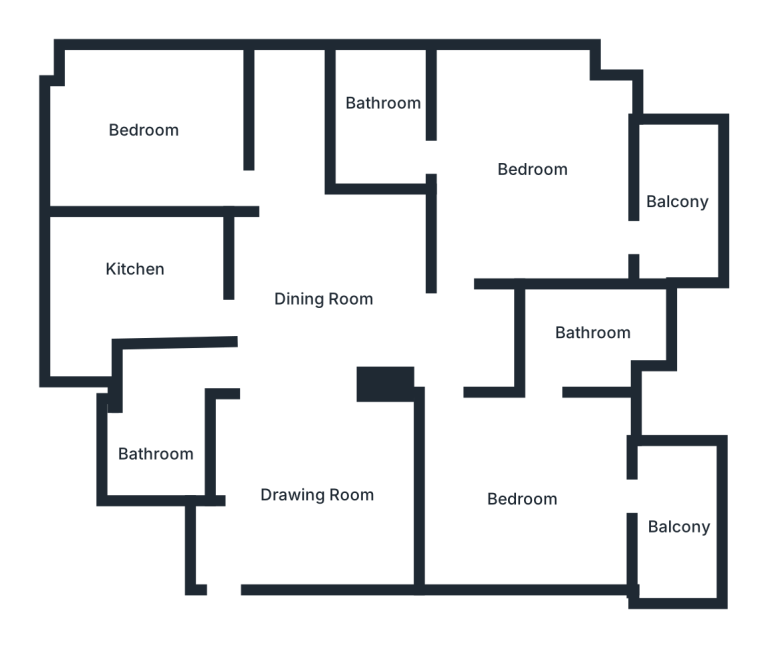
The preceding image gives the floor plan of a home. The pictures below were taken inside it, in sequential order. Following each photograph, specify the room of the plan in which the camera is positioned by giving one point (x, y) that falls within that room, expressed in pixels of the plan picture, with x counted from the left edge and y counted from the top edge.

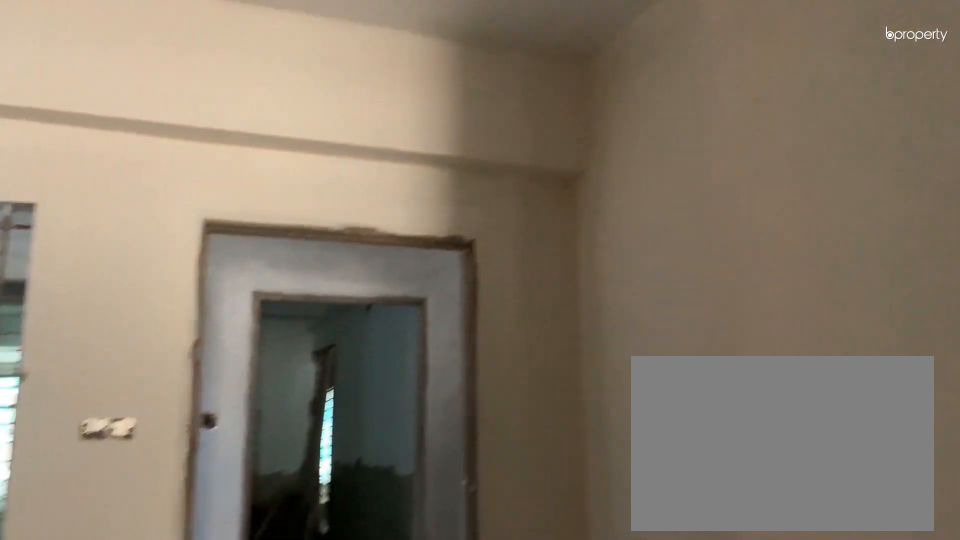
(312, 485)
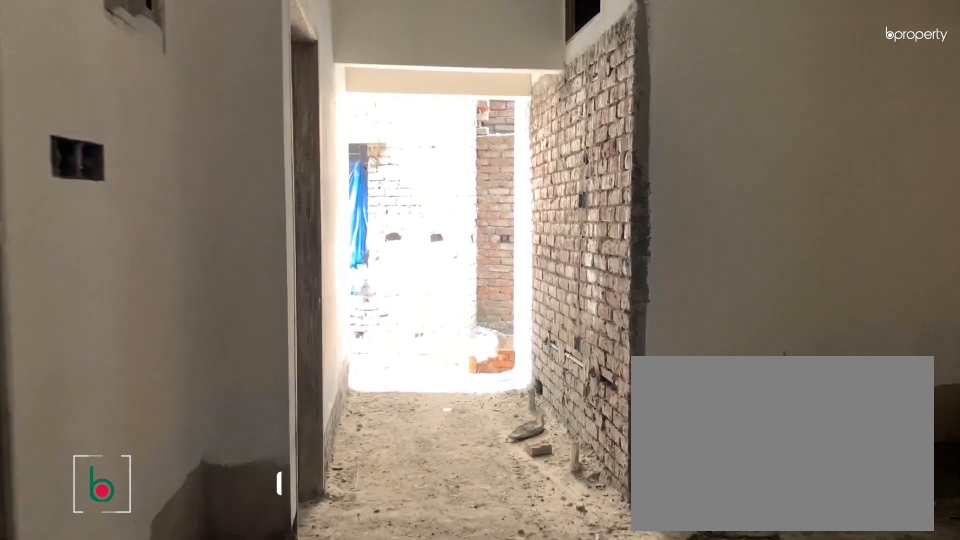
(331, 286)
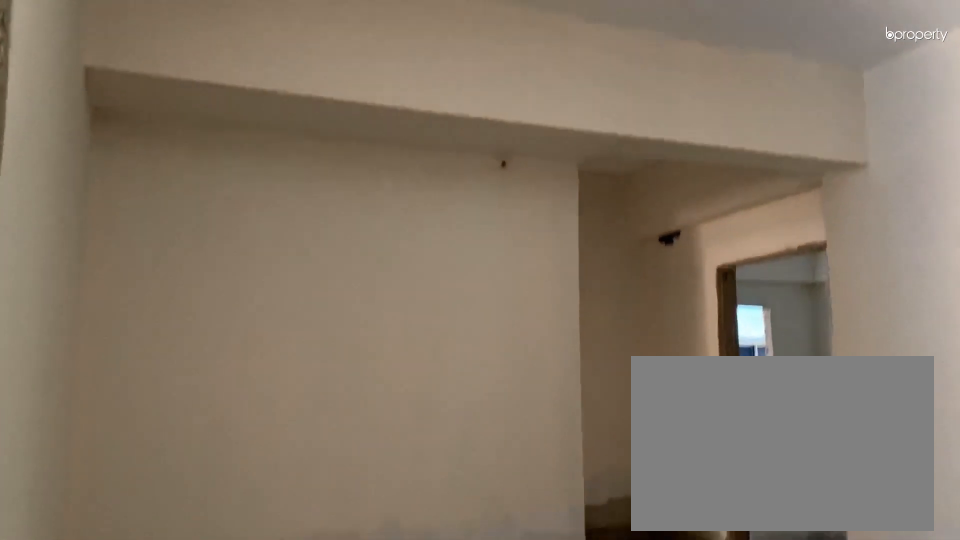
(331, 286)
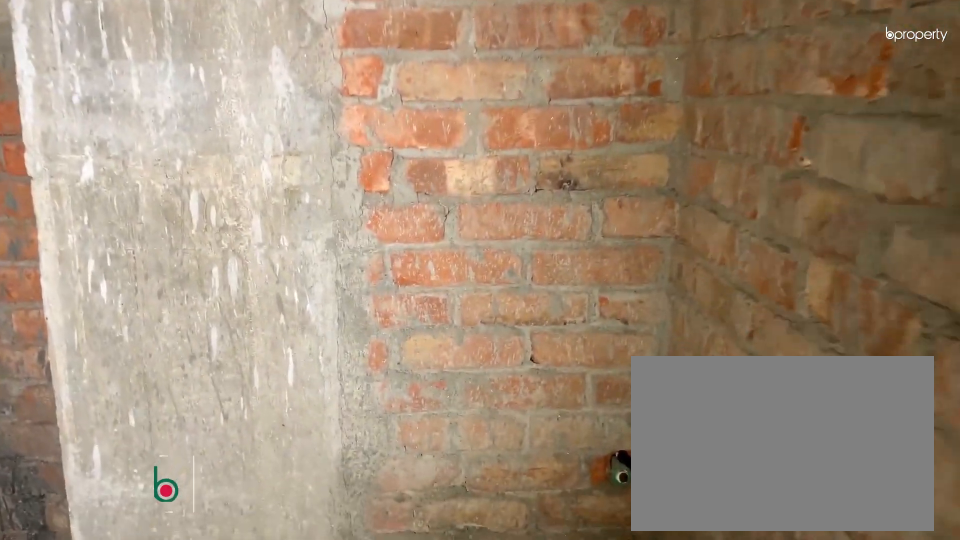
(153, 421)
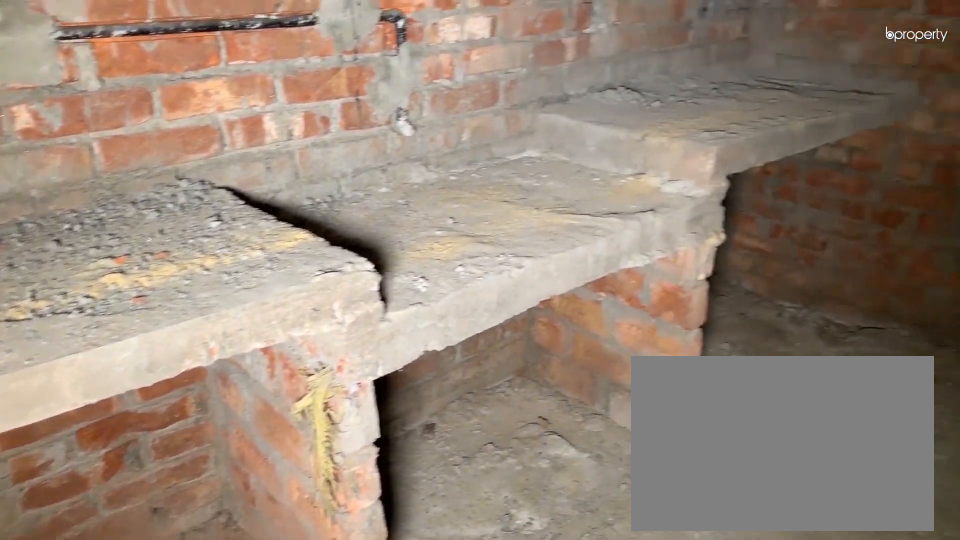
(119, 279)
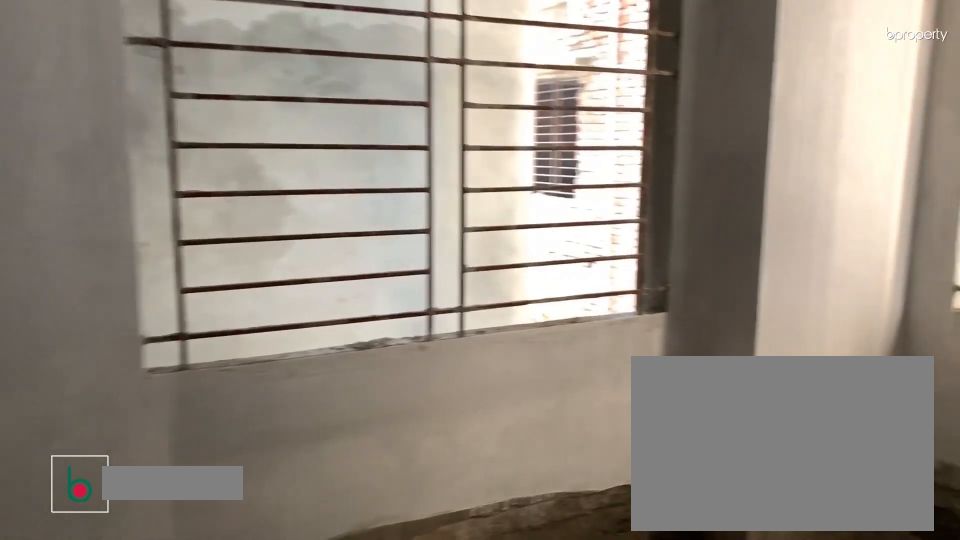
(144, 132)
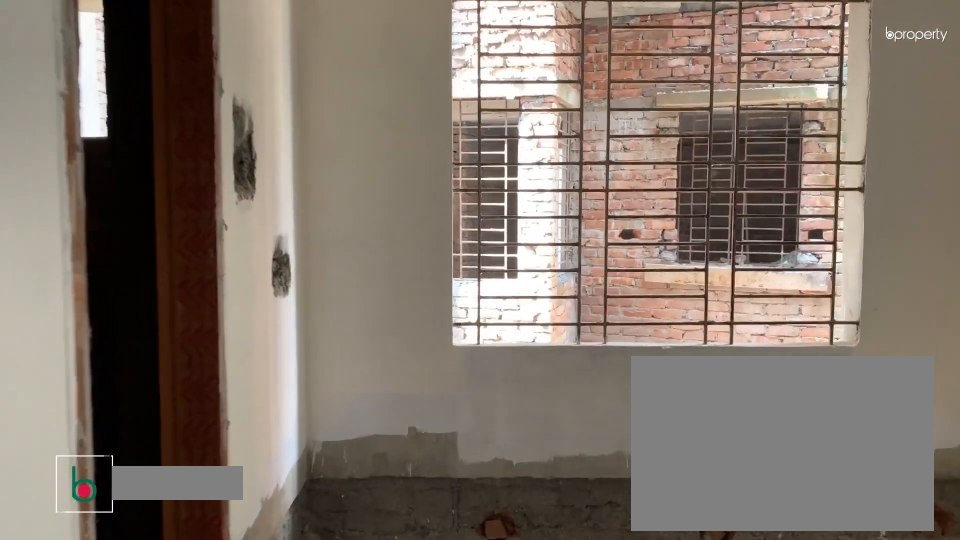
(523, 160)
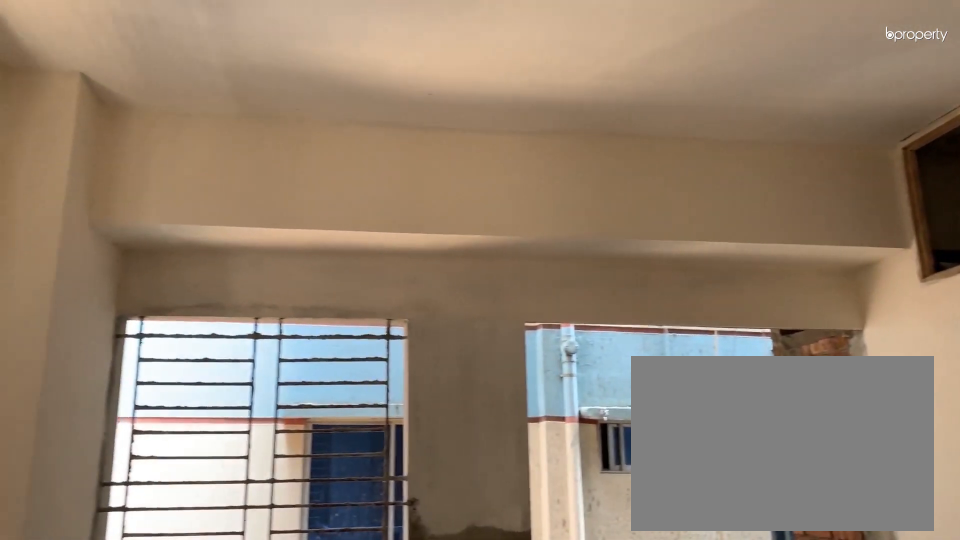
(523, 160)
